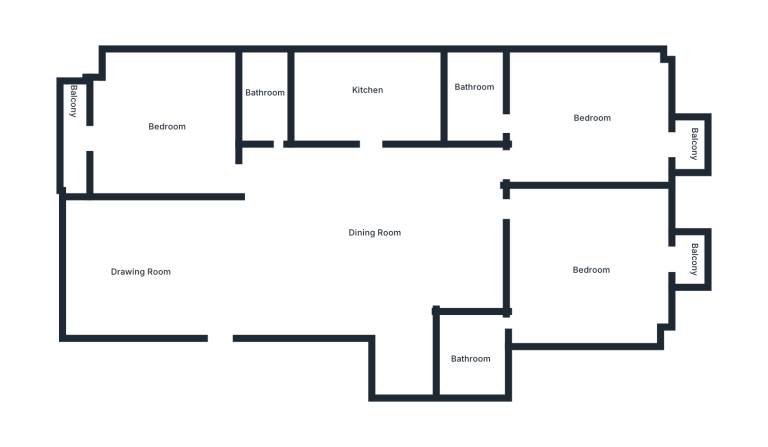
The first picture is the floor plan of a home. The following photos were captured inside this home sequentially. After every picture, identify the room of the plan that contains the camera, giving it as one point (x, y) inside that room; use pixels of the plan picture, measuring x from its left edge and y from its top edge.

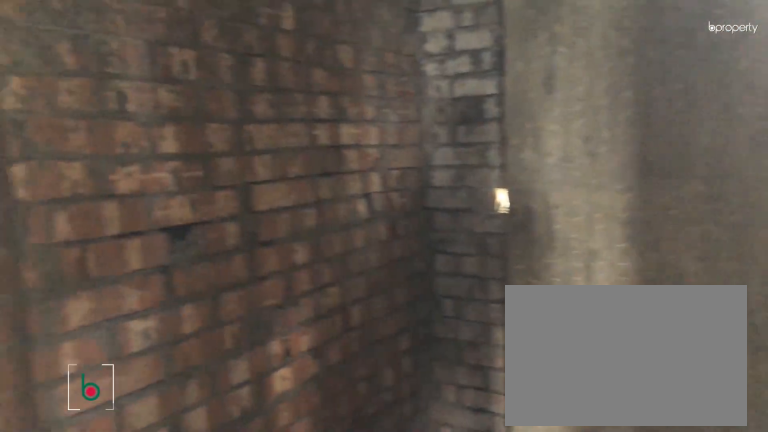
(261, 90)
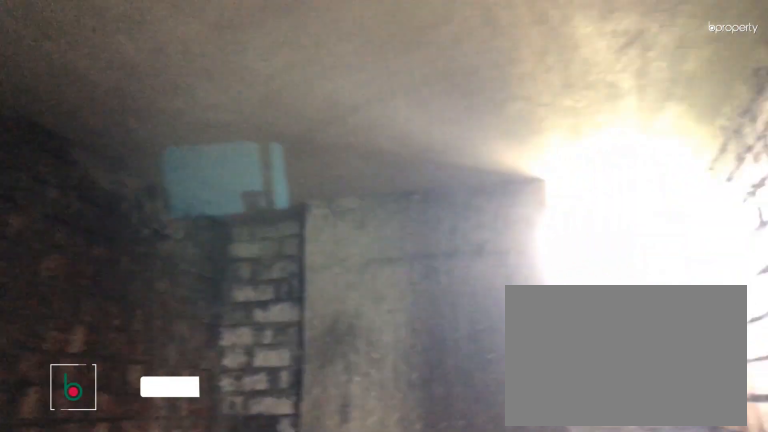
(261, 90)
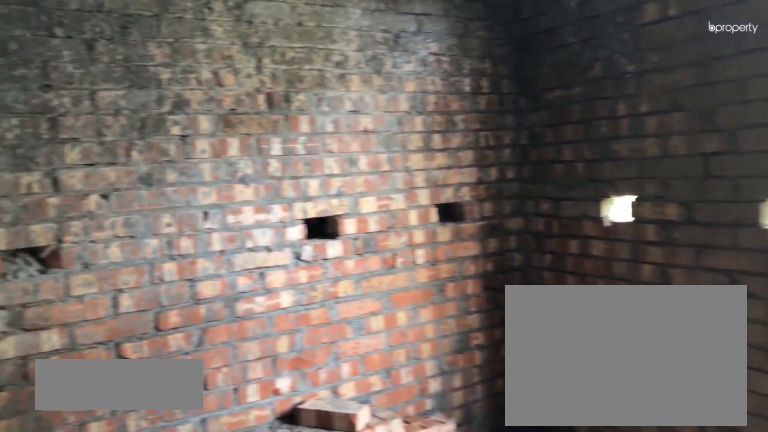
(369, 94)
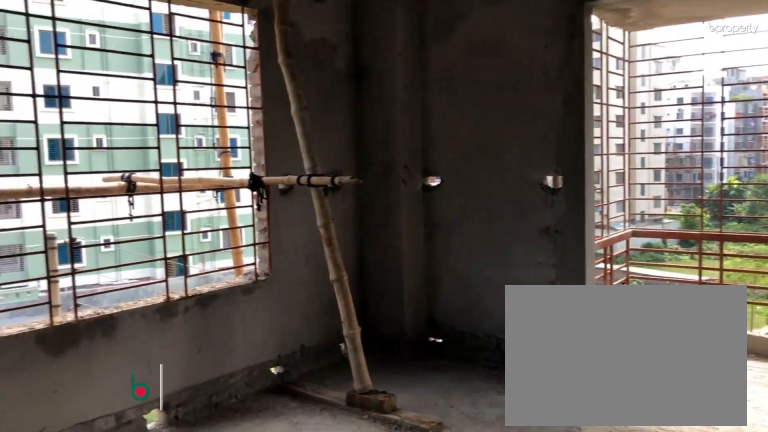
(592, 120)
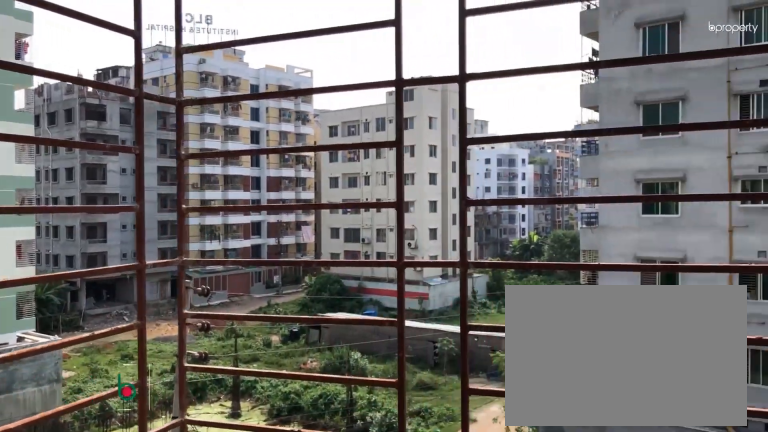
(685, 147)
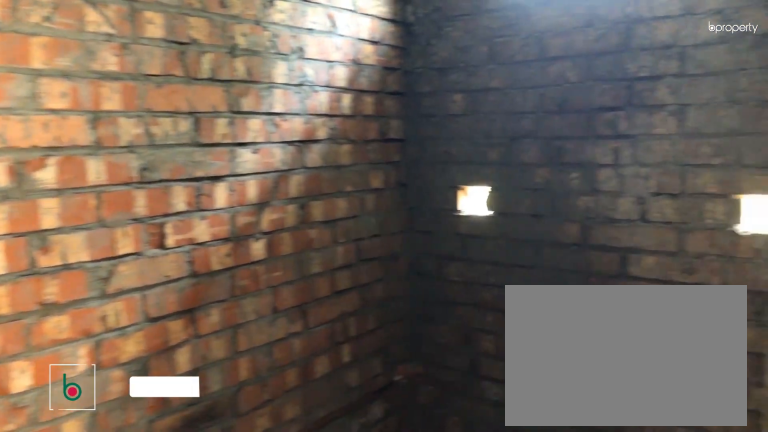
(473, 94)
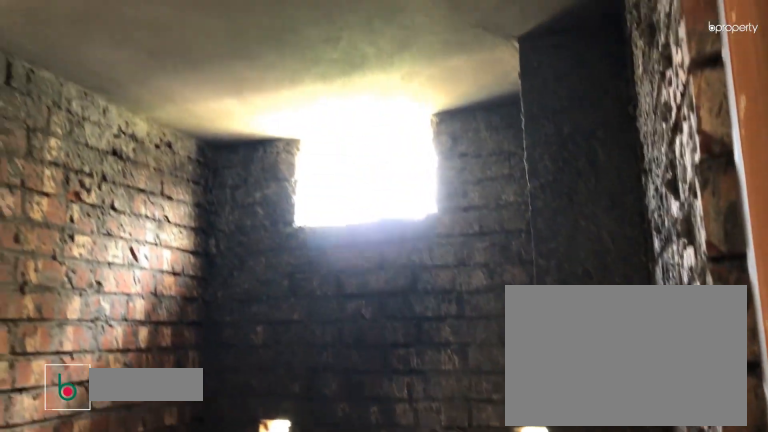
(473, 94)
